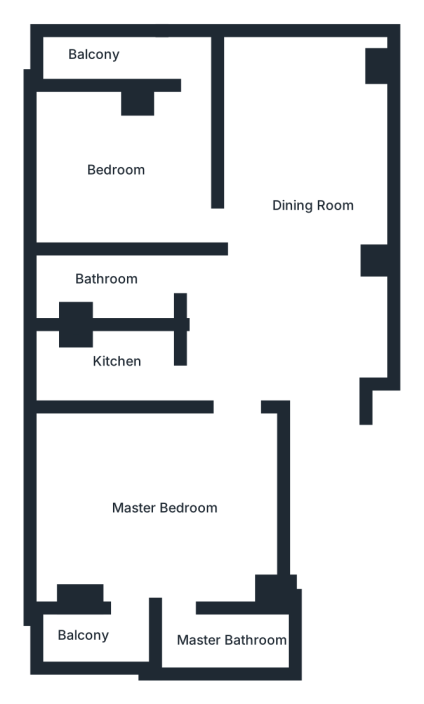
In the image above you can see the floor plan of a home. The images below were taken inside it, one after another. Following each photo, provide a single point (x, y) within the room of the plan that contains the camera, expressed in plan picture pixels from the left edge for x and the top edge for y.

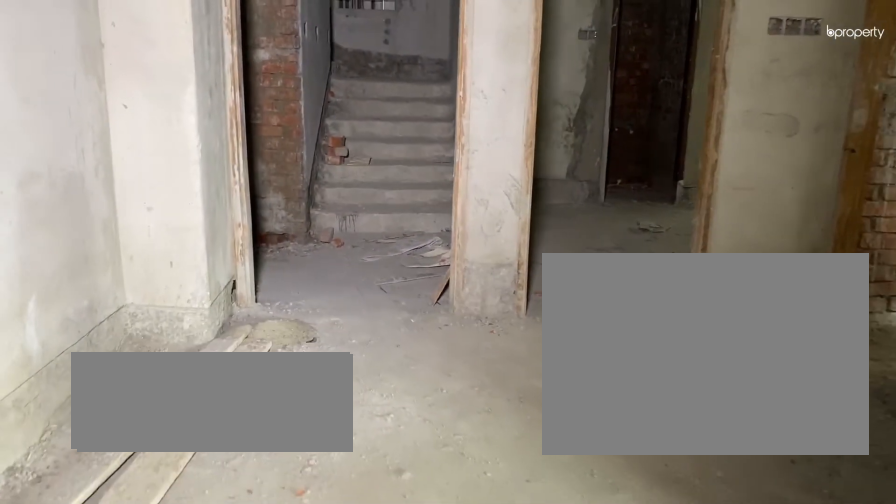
(308, 257)
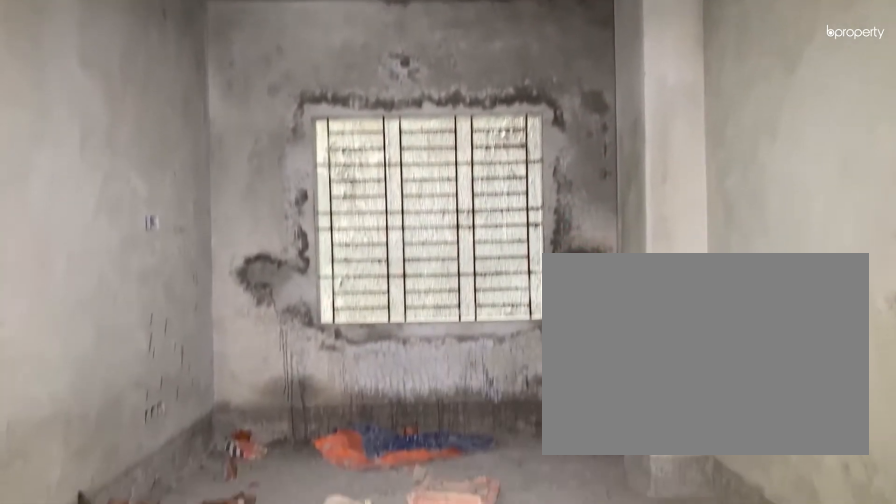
(308, 257)
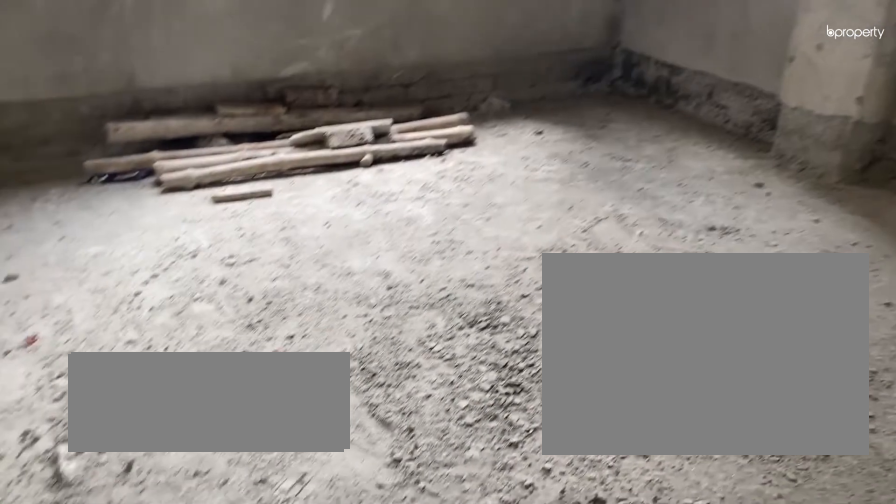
(134, 170)
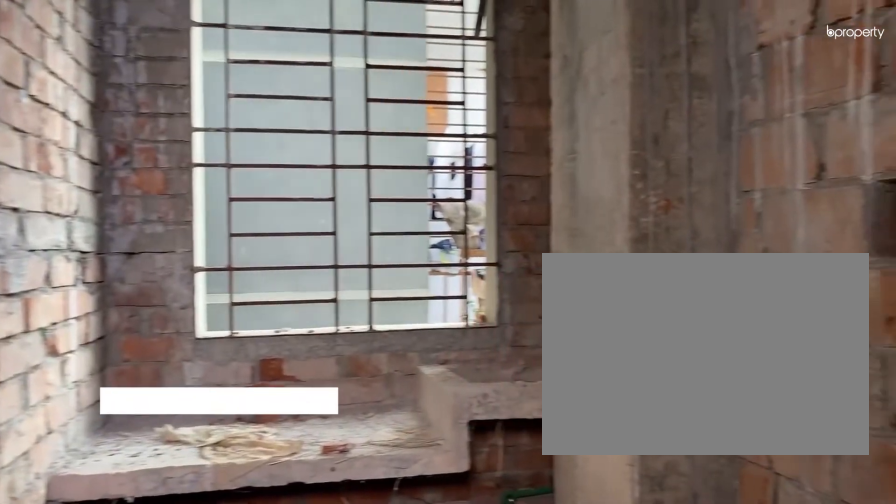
(117, 365)
